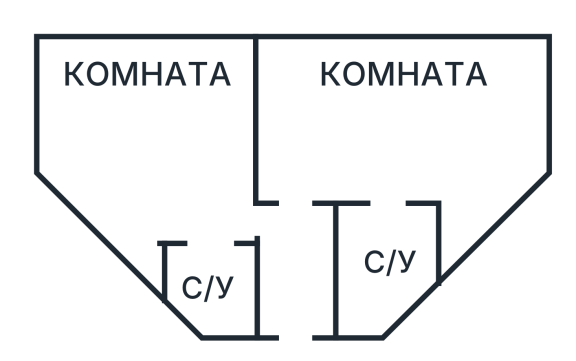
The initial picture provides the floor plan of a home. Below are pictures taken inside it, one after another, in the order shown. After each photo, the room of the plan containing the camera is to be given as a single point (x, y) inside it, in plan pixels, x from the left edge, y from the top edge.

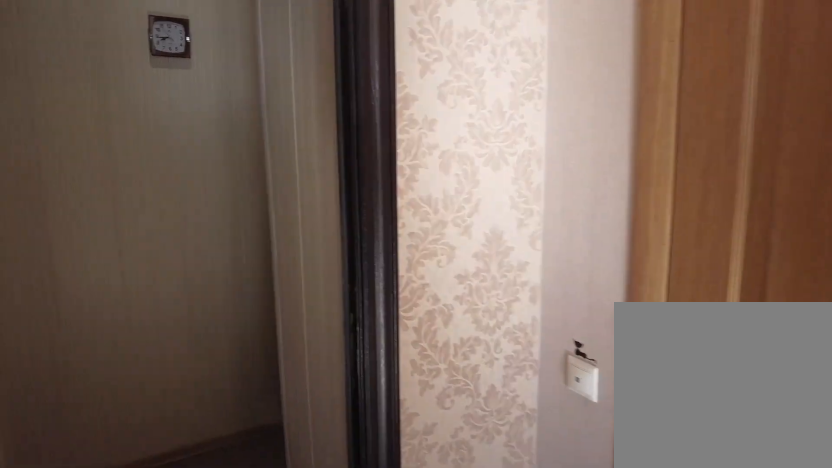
(241, 221)
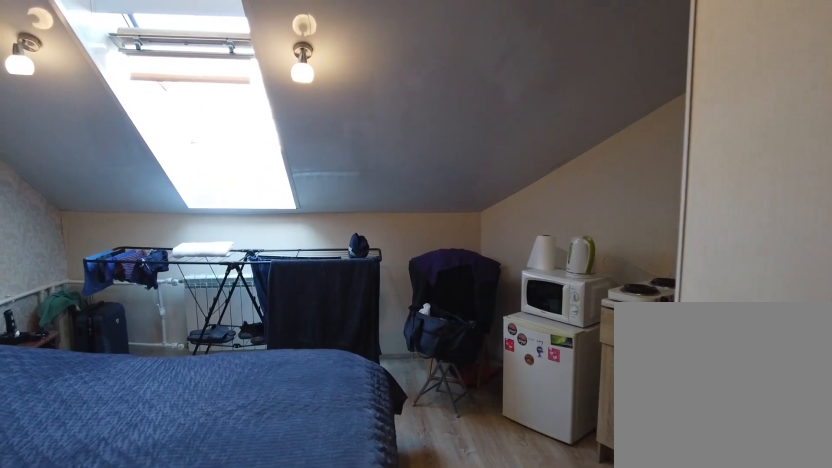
(323, 174)
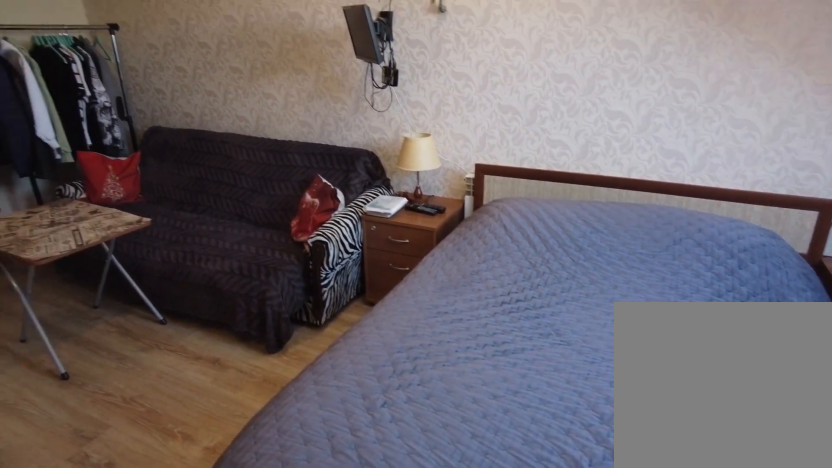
(323, 174)
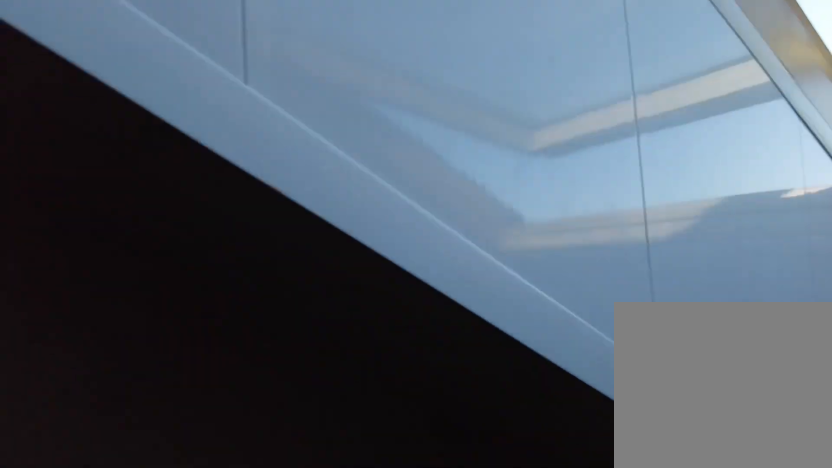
(520, 150)
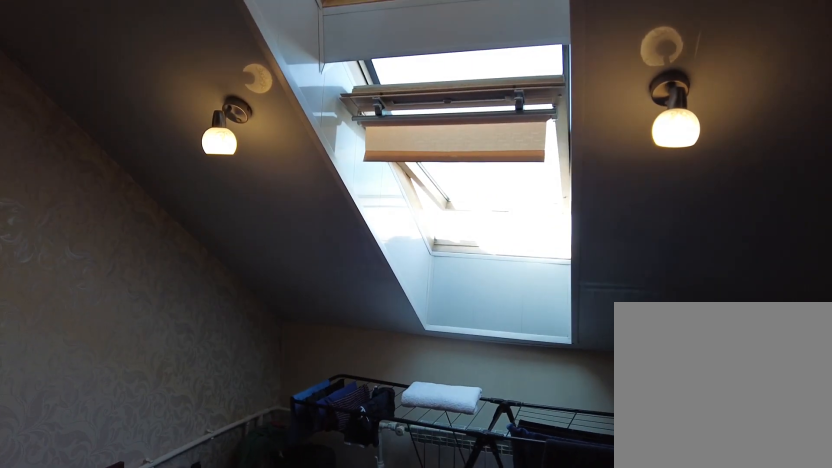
(392, 181)
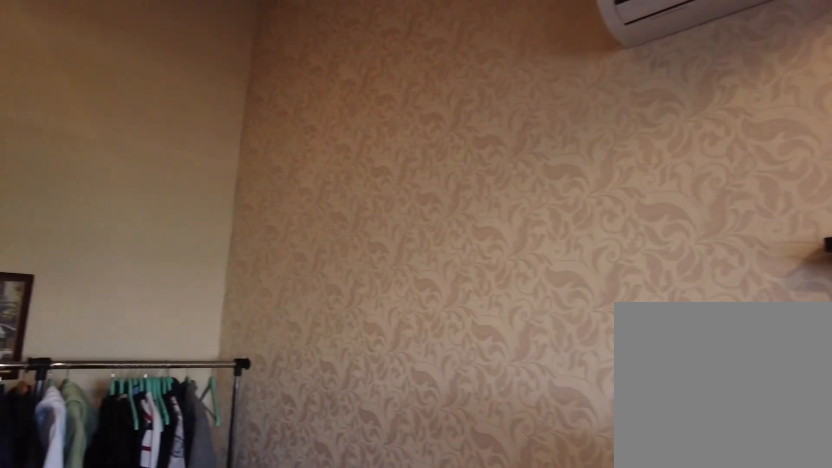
(392, 181)
